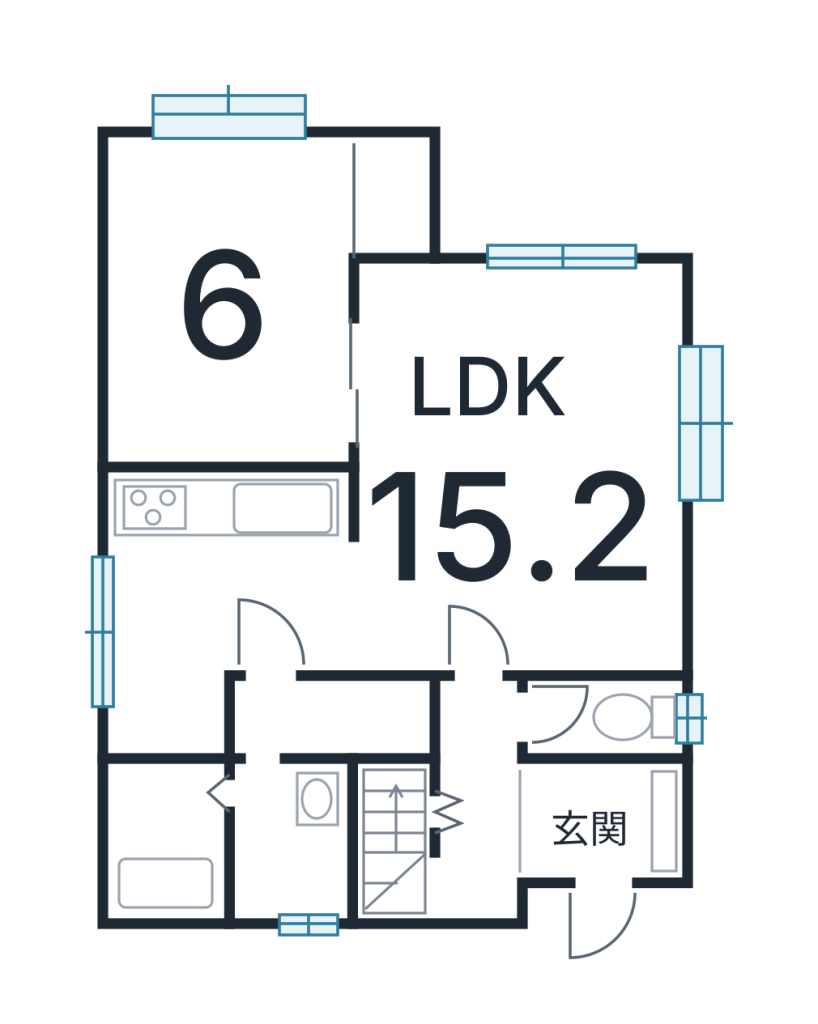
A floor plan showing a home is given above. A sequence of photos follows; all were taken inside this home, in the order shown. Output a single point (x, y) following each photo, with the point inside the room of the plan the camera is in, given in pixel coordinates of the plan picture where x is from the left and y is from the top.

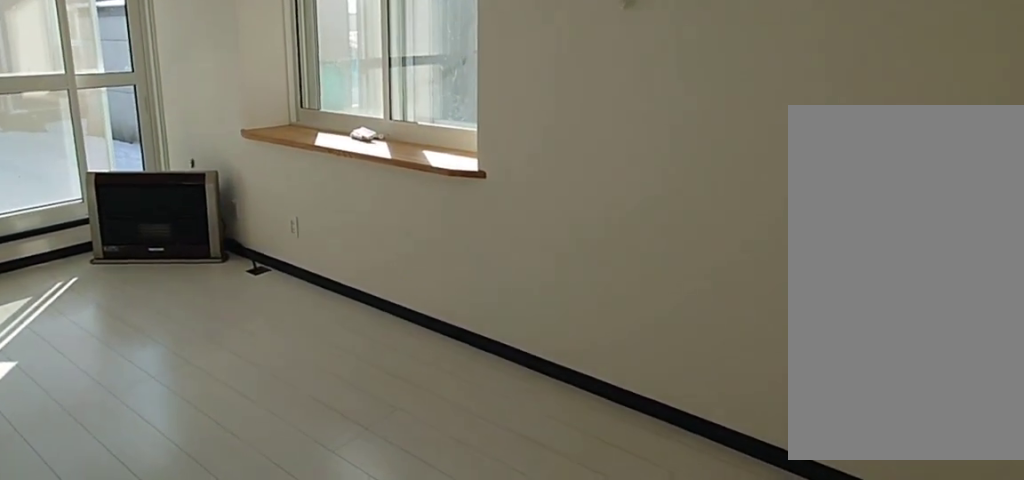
(532, 478)
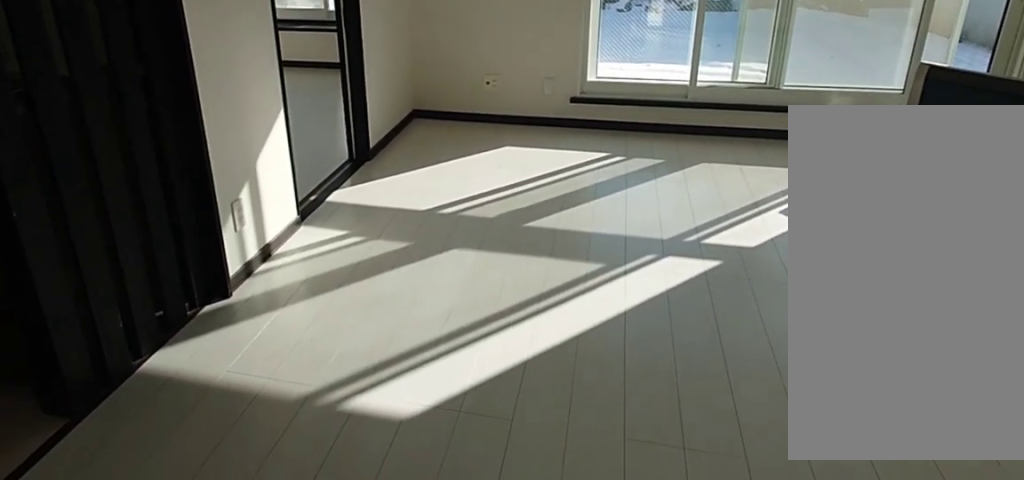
(532, 478)
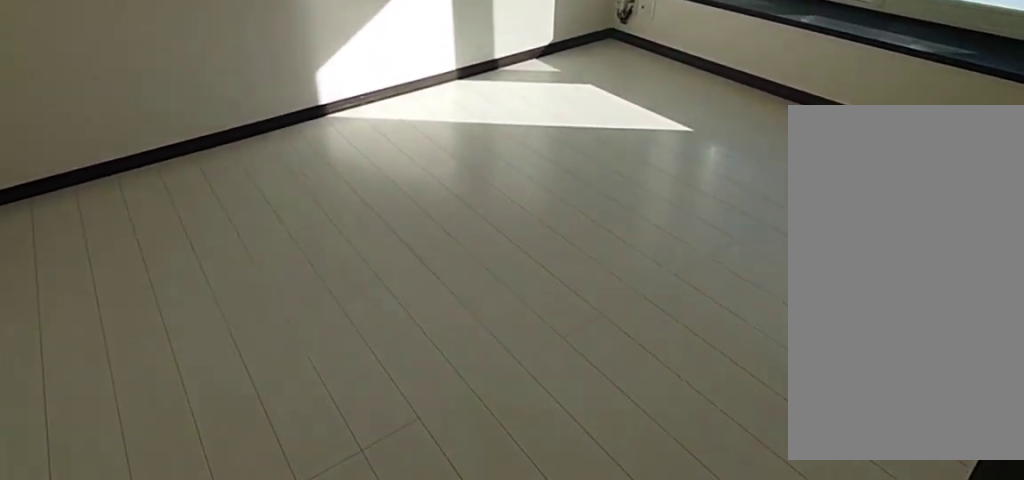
(217, 297)
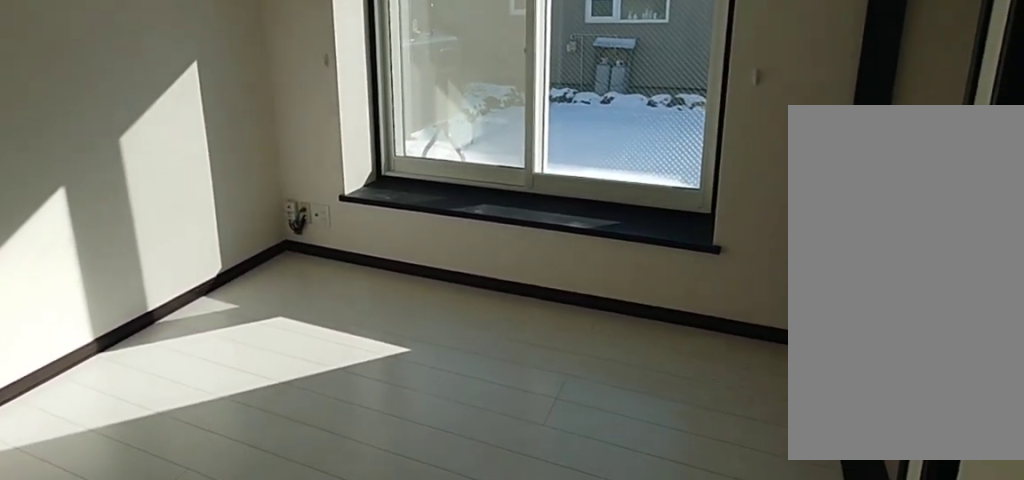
(217, 297)
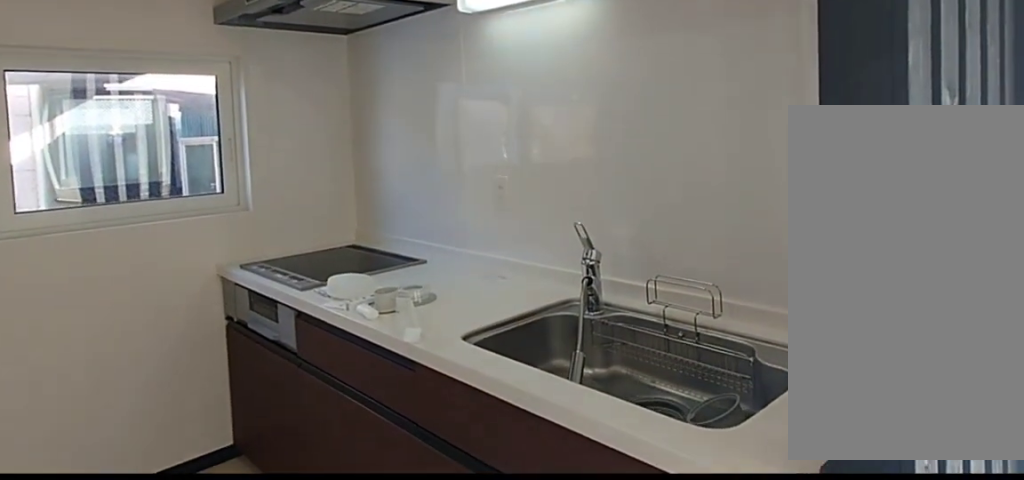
(230, 614)
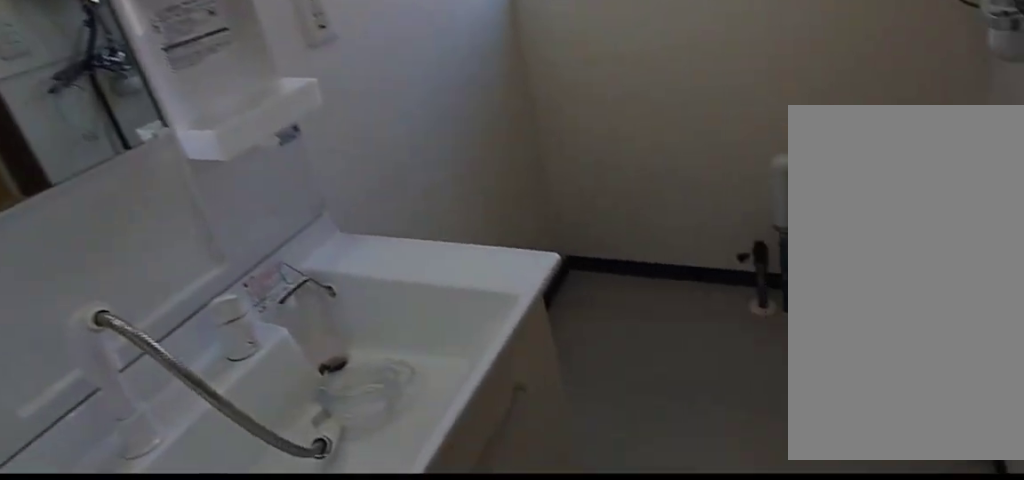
(292, 841)
